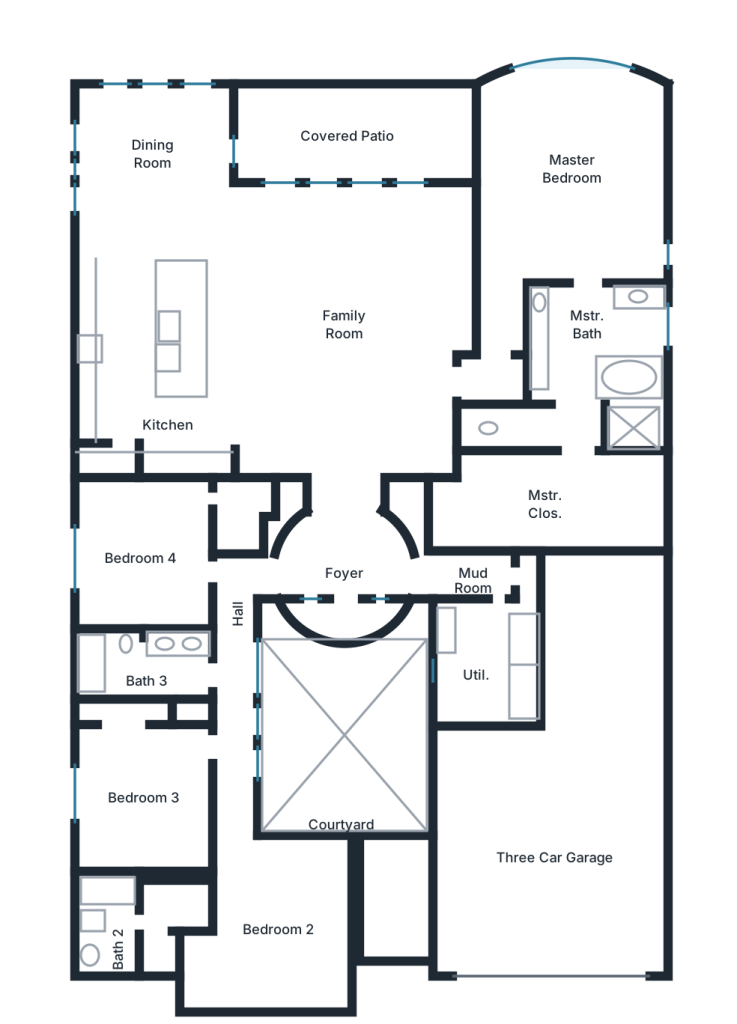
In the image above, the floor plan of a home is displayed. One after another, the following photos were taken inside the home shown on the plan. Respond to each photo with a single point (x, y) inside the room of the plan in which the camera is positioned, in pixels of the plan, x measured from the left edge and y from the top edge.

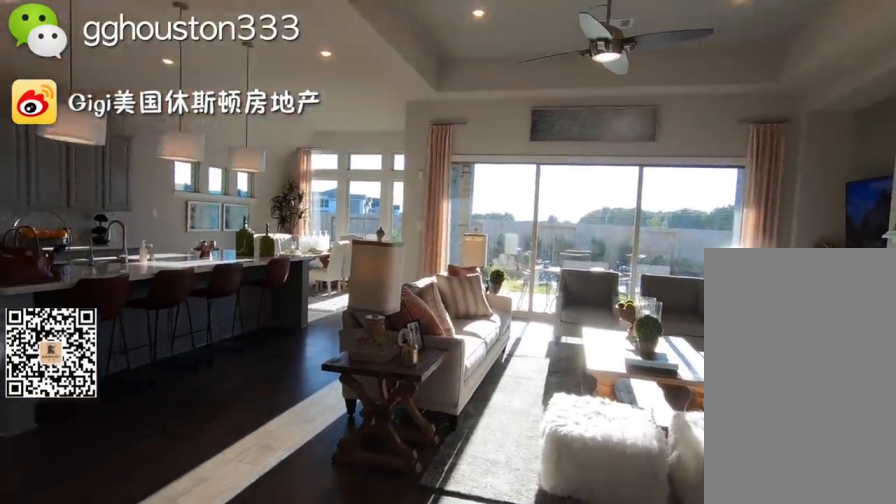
(343, 324)
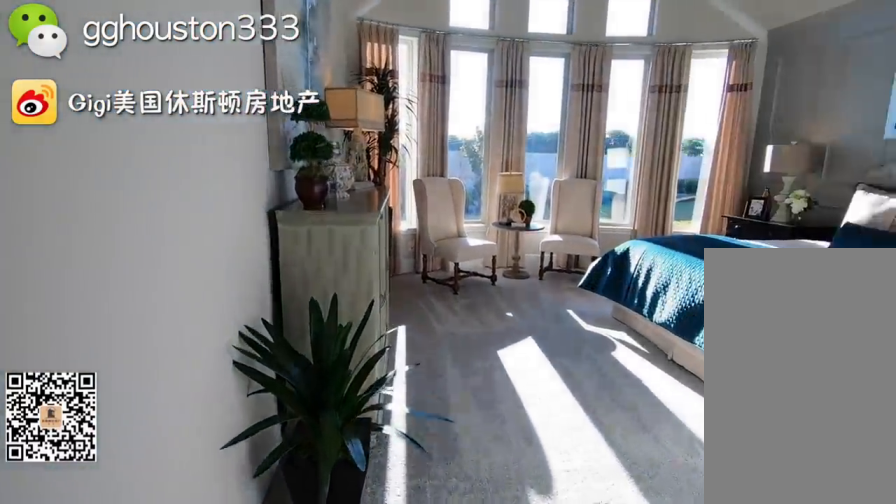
(574, 161)
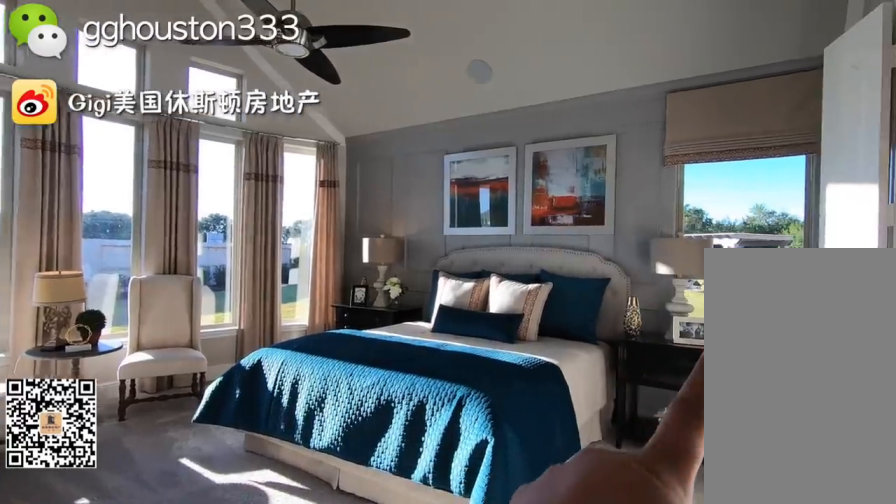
(574, 161)
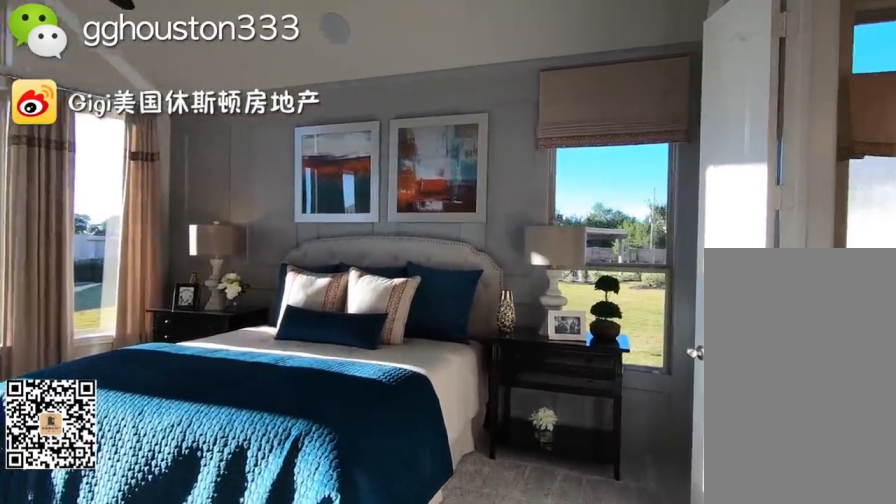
(574, 161)
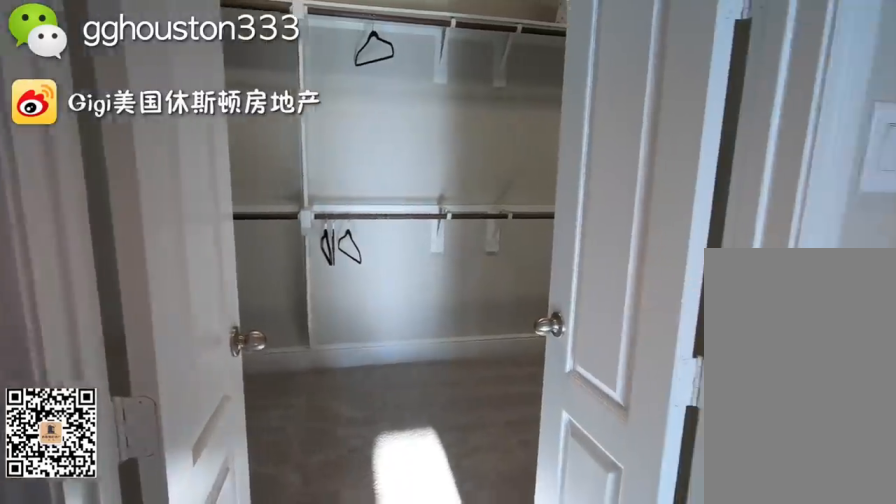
(586, 344)
